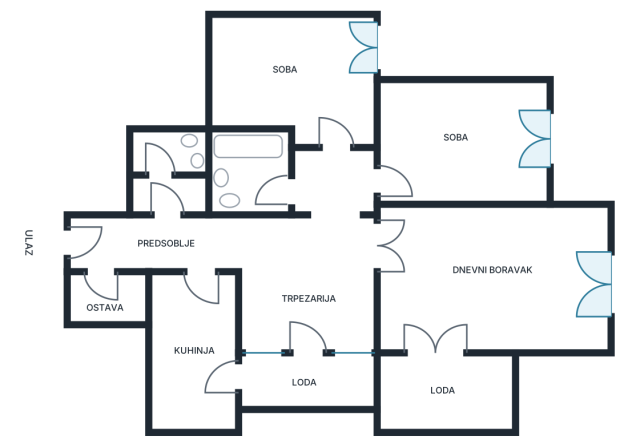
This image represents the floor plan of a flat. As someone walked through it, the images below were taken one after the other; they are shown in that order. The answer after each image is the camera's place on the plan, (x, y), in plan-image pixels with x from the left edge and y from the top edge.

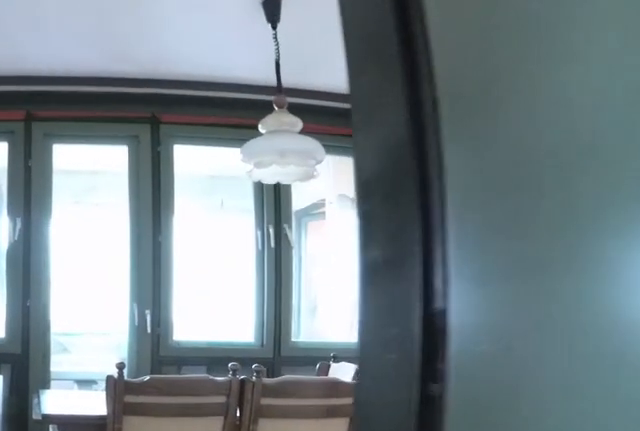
(345, 177)
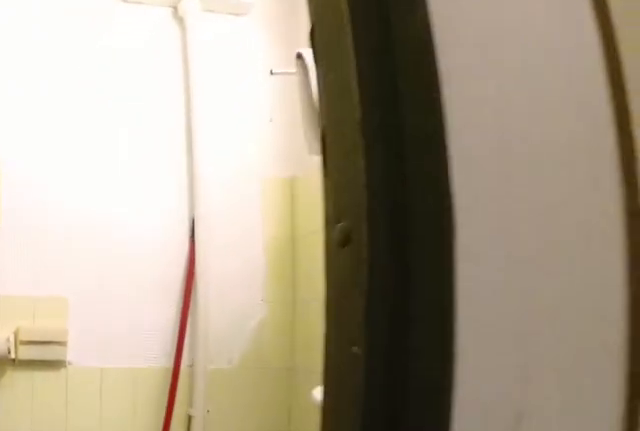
(167, 224)
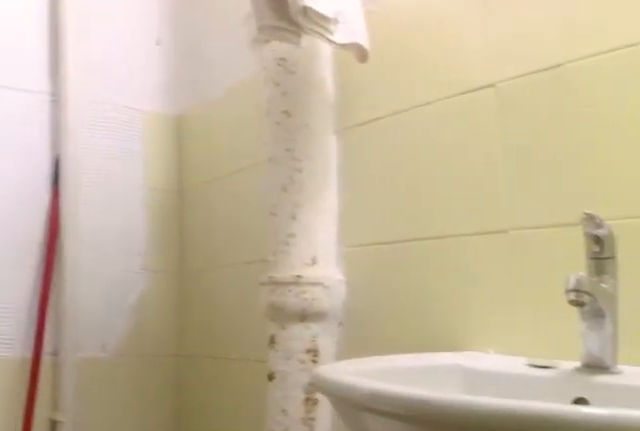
(167, 205)
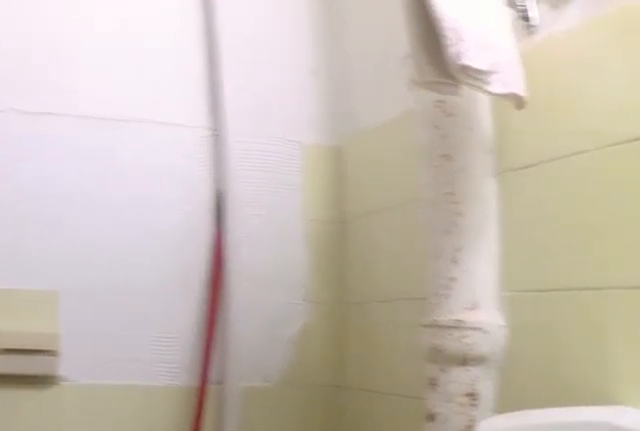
(175, 184)
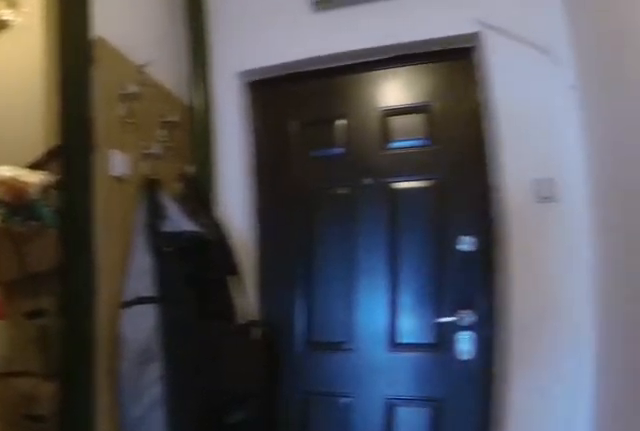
(178, 235)
